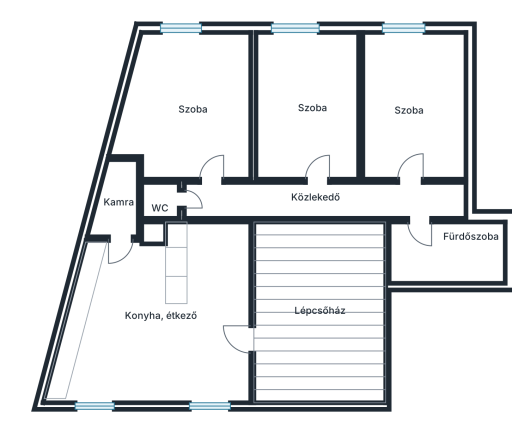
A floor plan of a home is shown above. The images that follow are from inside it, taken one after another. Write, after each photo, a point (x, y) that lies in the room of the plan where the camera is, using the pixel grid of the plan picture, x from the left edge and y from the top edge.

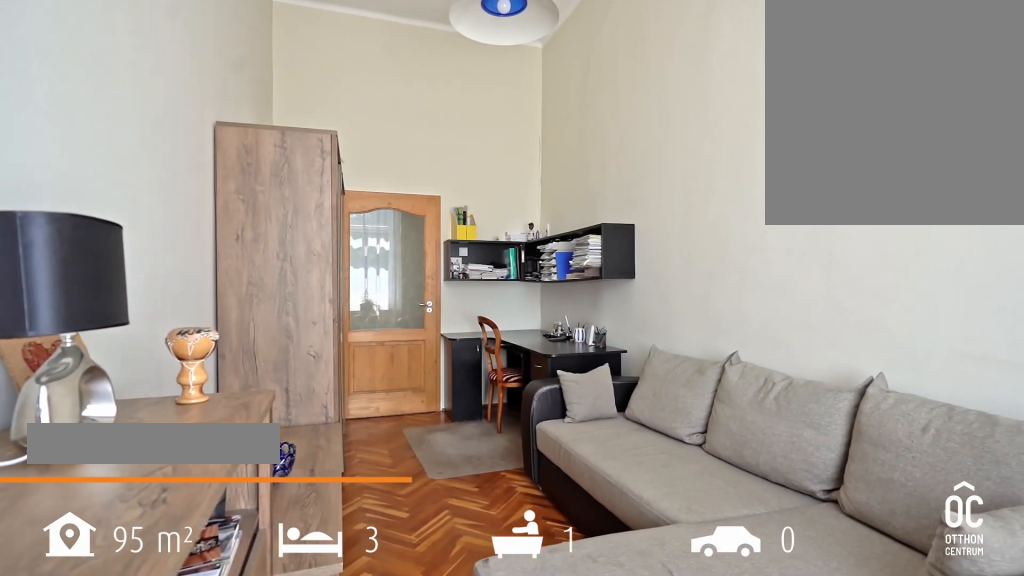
(306, 109)
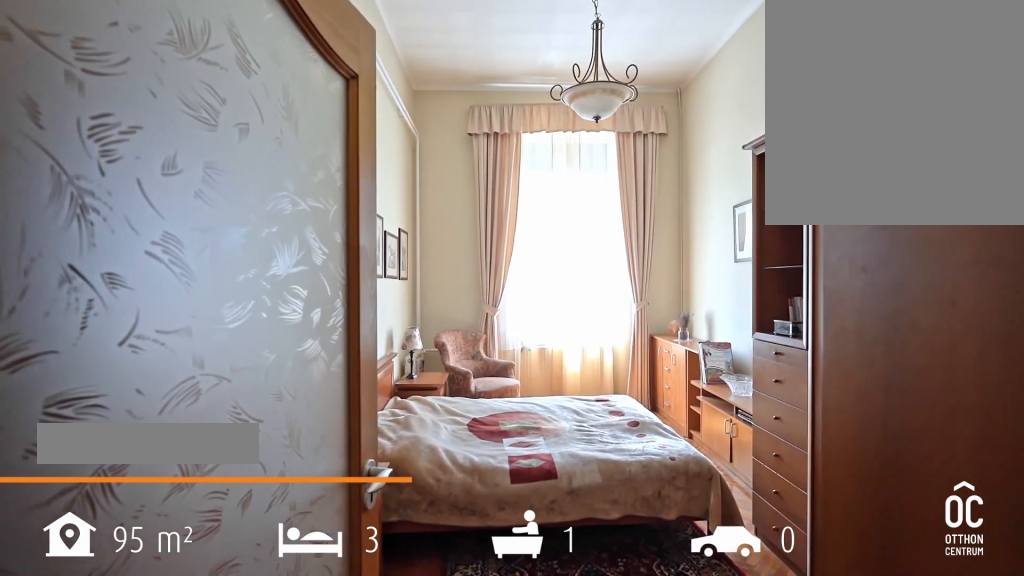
(409, 104)
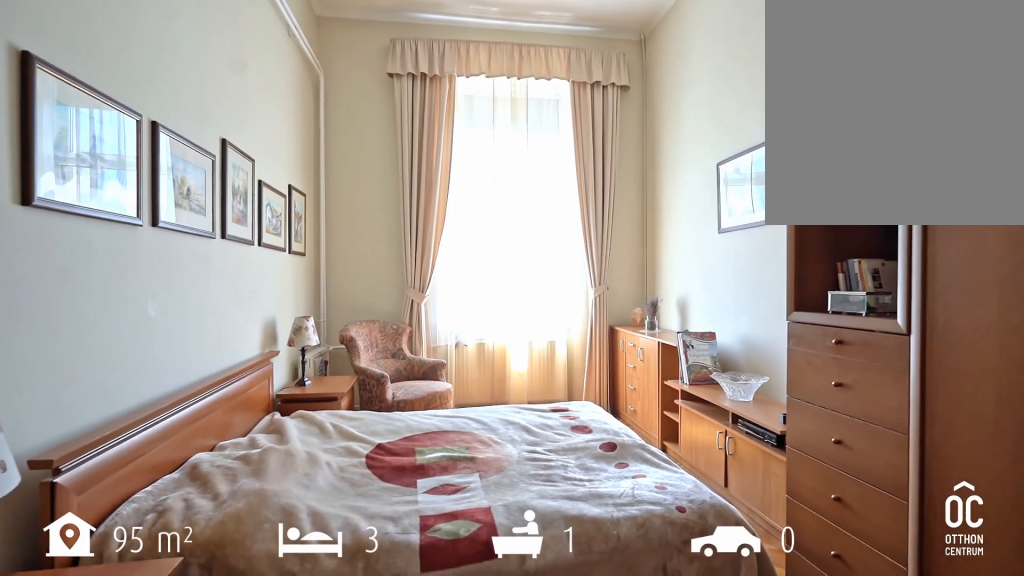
(409, 104)
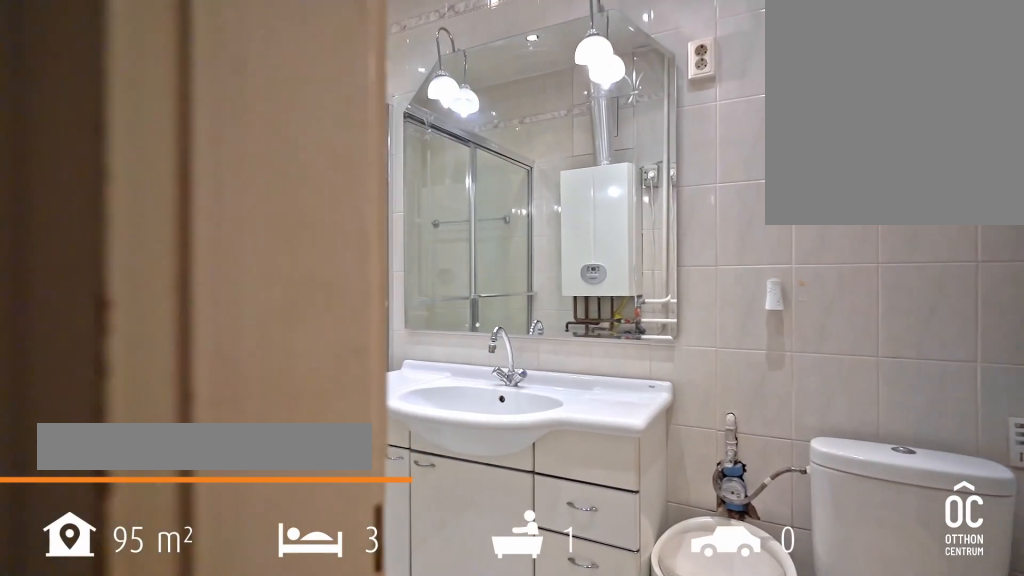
(447, 254)
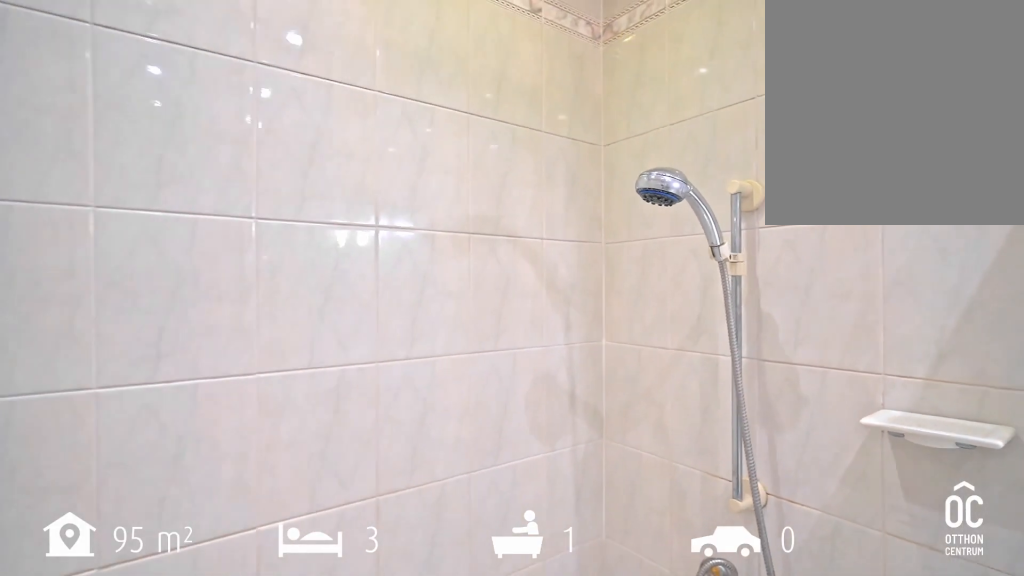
(447, 254)
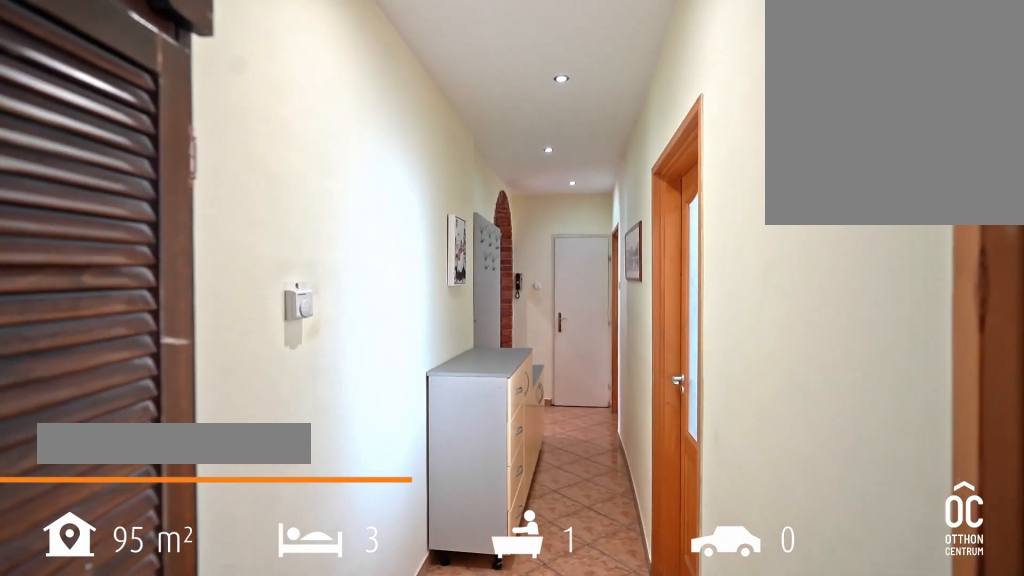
(314, 198)
